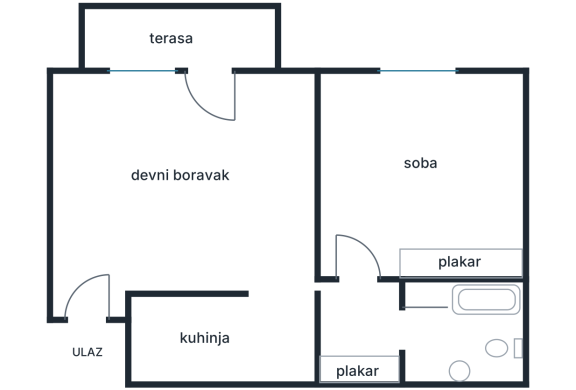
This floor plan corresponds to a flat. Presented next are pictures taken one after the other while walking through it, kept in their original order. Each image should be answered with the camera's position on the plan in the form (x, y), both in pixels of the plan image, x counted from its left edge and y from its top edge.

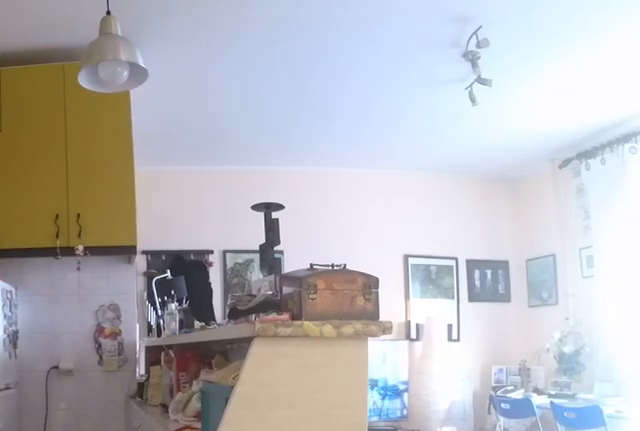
(309, 316)
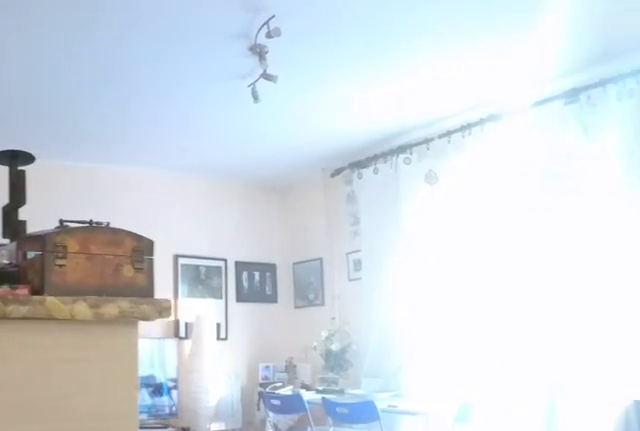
(284, 316)
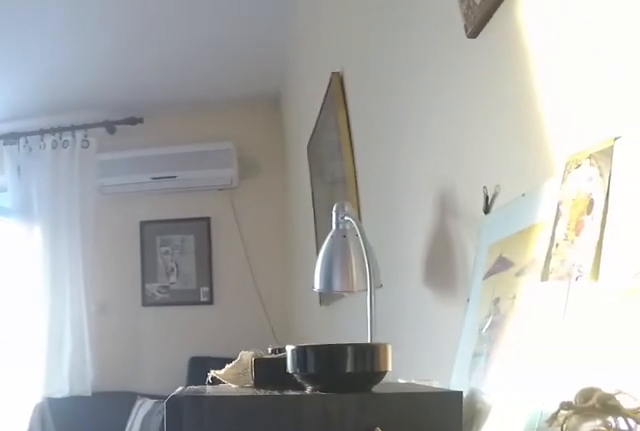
(274, 313)
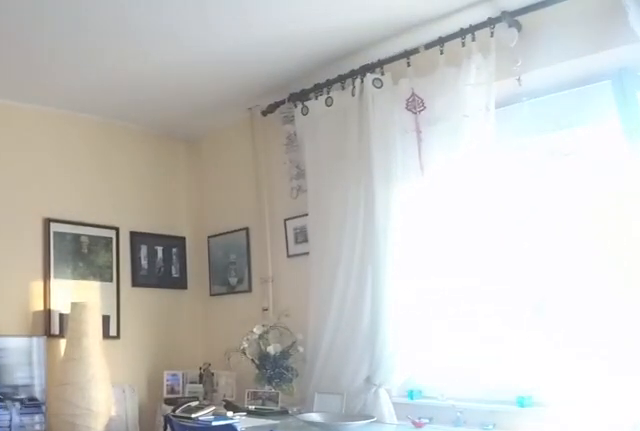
(228, 220)
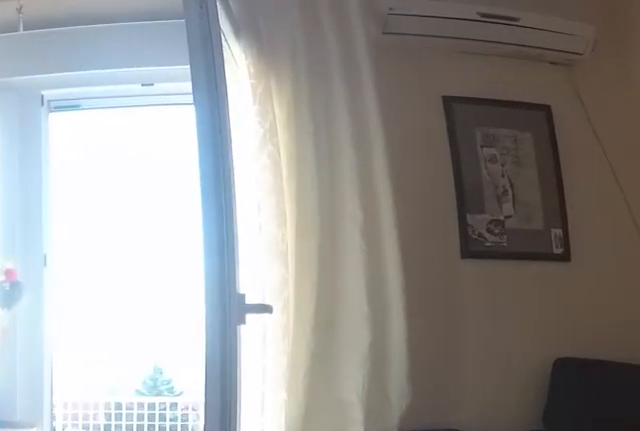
(215, 196)
